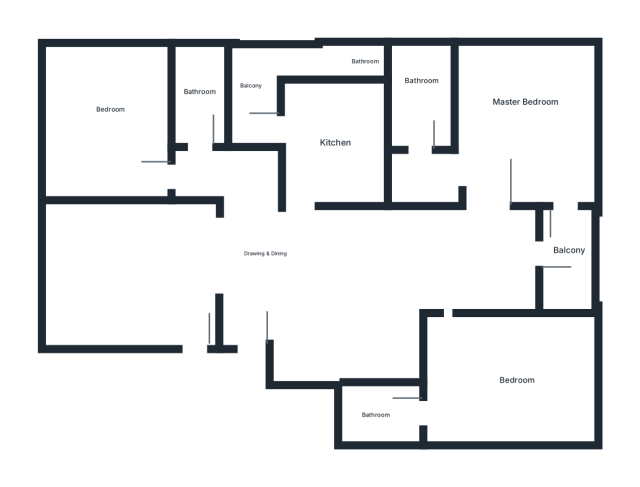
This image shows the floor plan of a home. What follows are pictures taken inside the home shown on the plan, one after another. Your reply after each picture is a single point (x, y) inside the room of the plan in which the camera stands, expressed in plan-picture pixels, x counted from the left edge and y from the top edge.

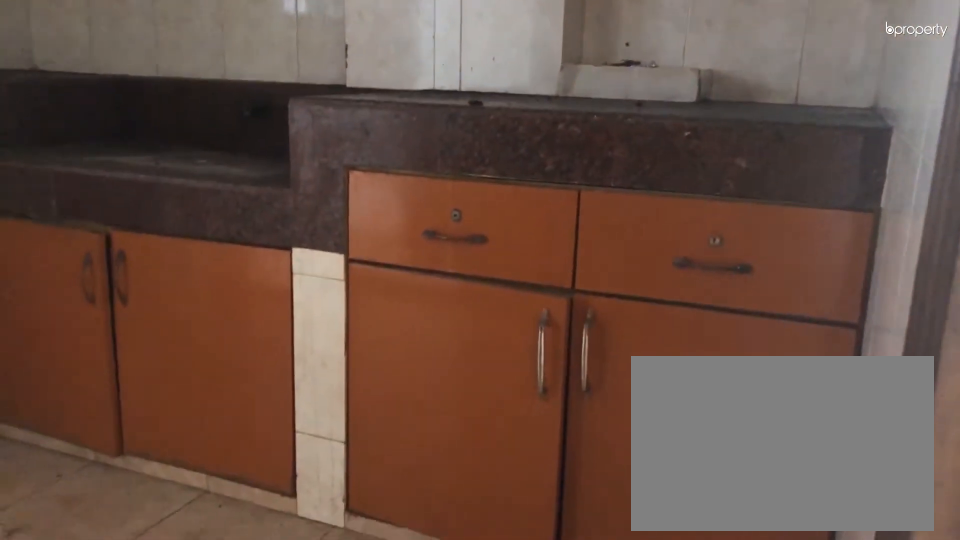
(342, 142)
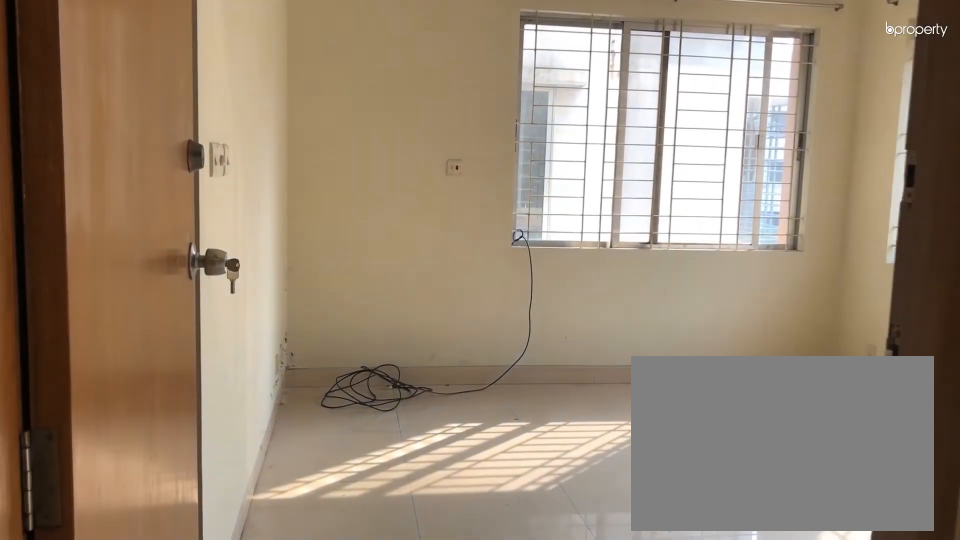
(504, 202)
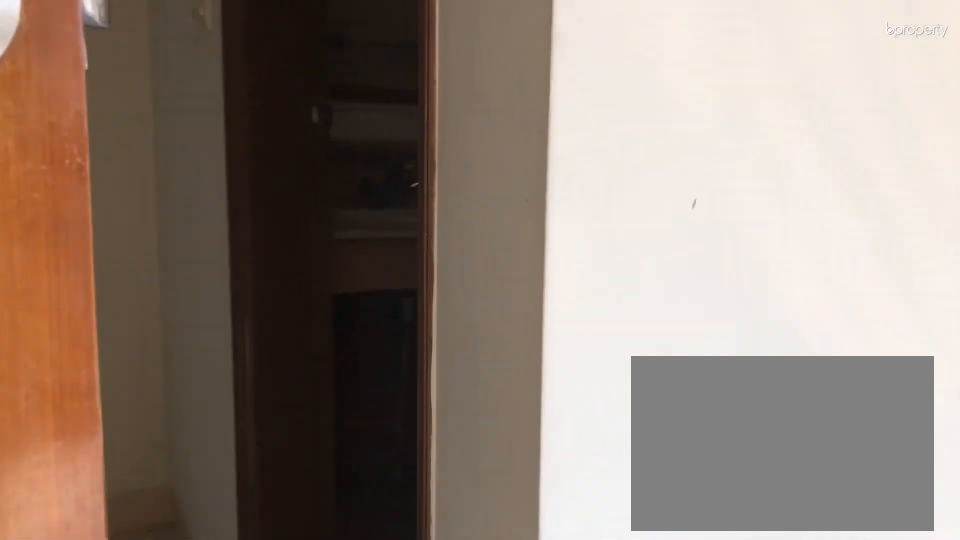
(510, 116)
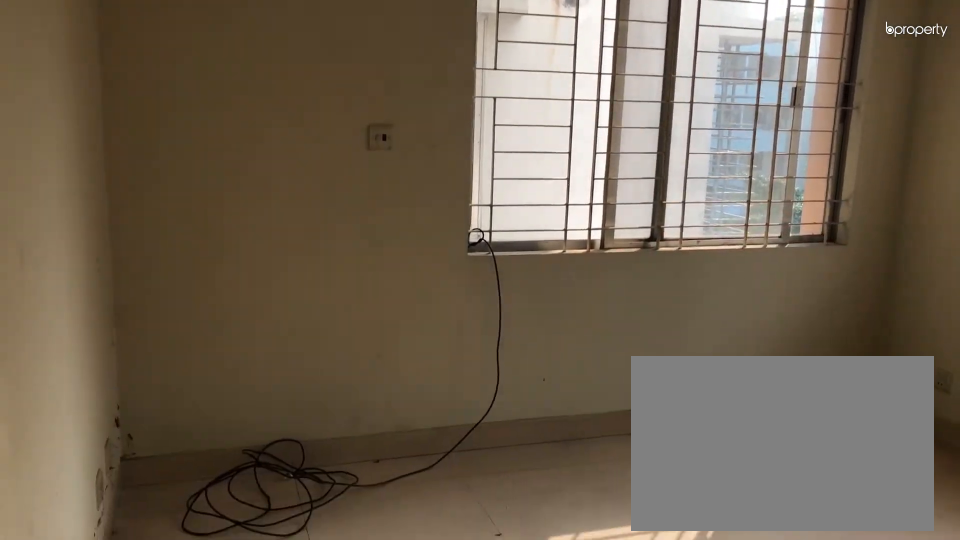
(511, 116)
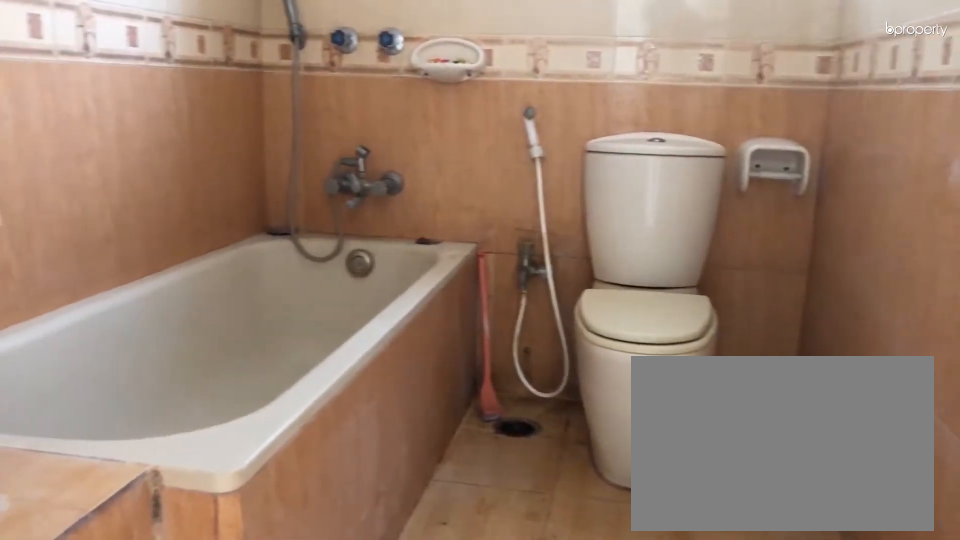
(423, 105)
